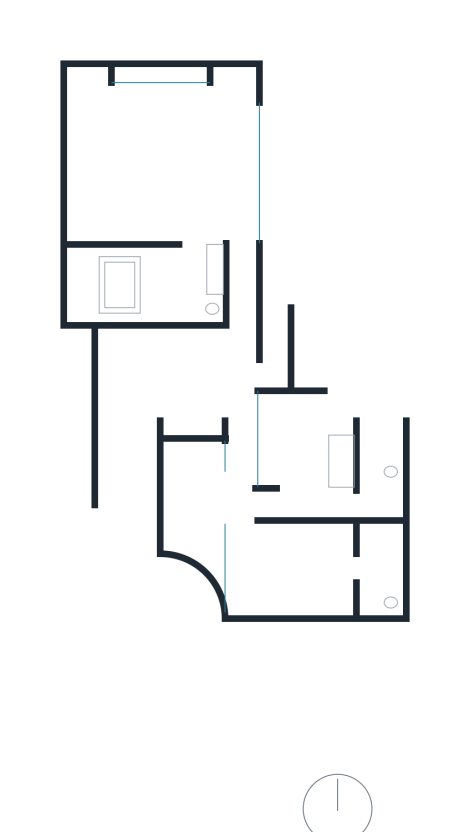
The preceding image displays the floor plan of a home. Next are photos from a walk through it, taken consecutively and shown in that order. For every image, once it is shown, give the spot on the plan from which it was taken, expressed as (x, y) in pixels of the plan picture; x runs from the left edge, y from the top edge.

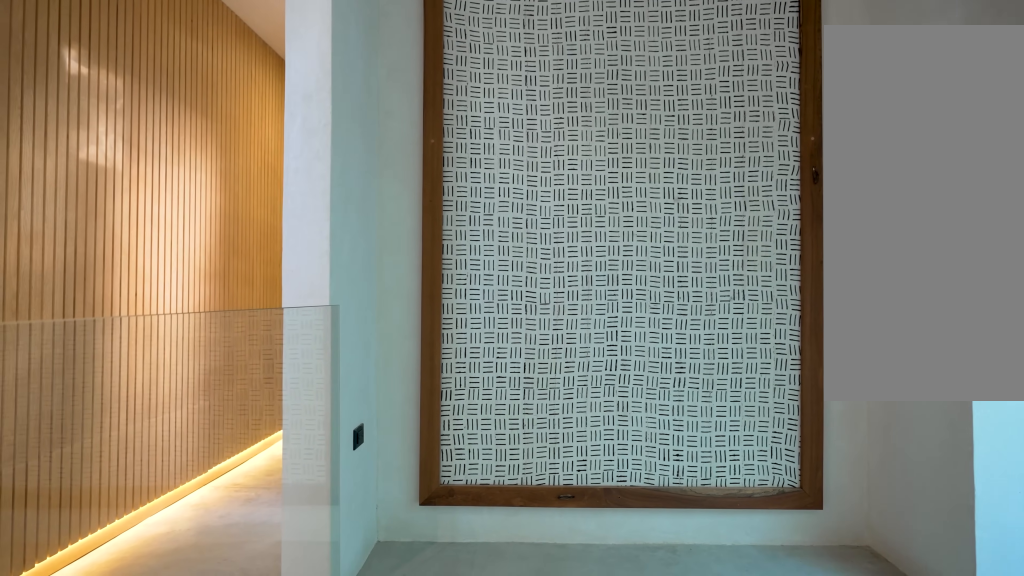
(235, 338)
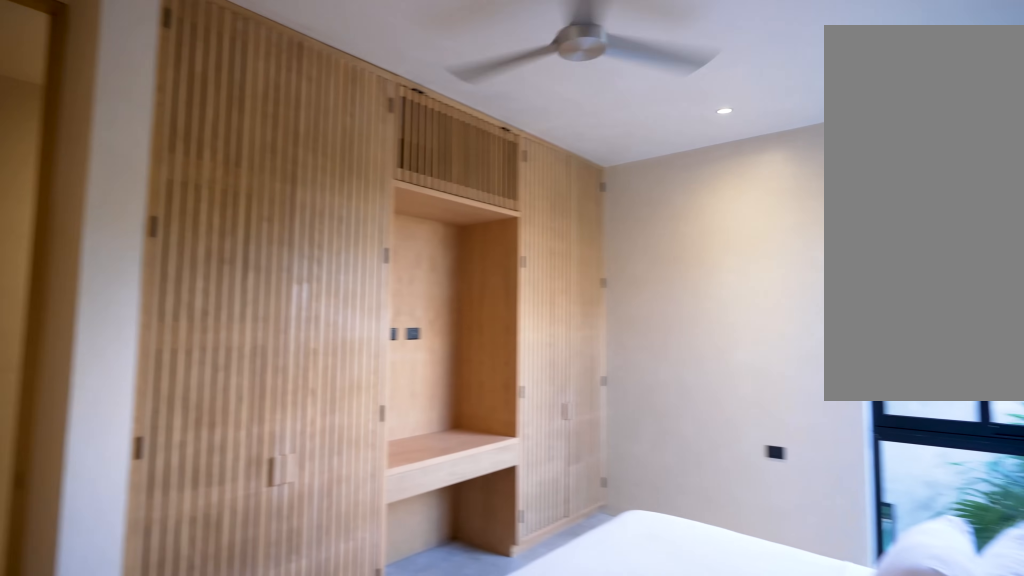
(243, 518)
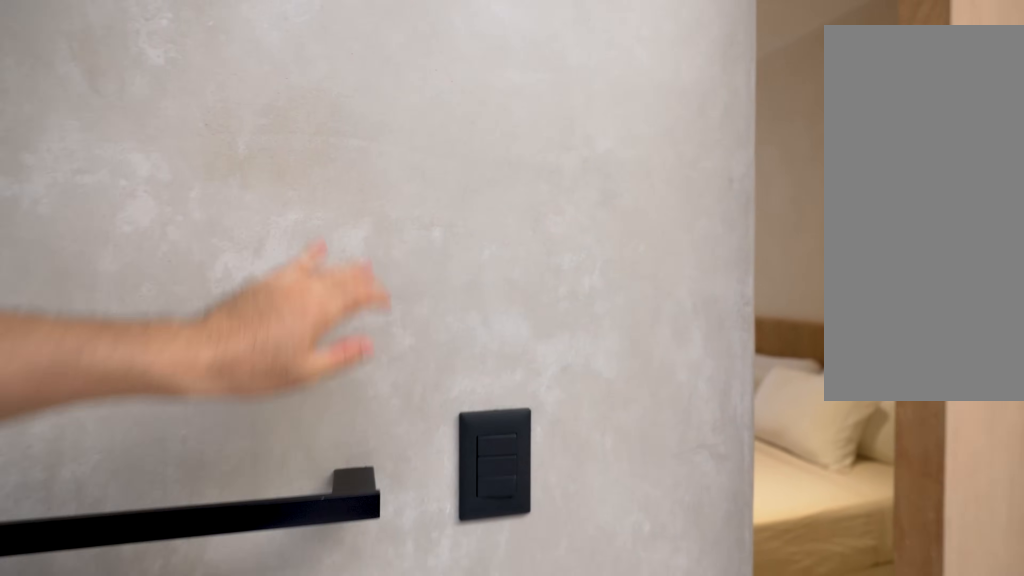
(380, 592)
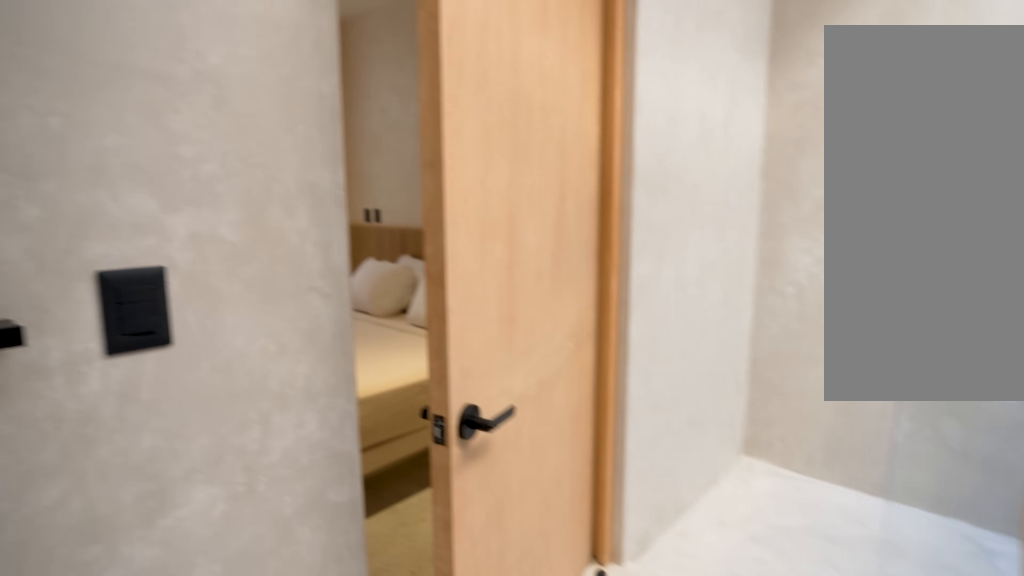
(380, 592)
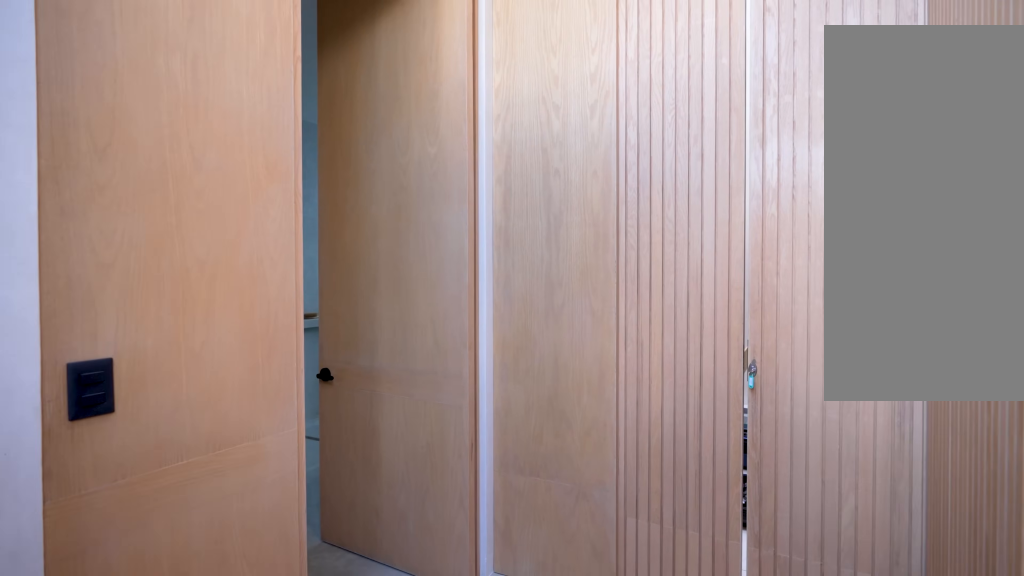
(239, 221)
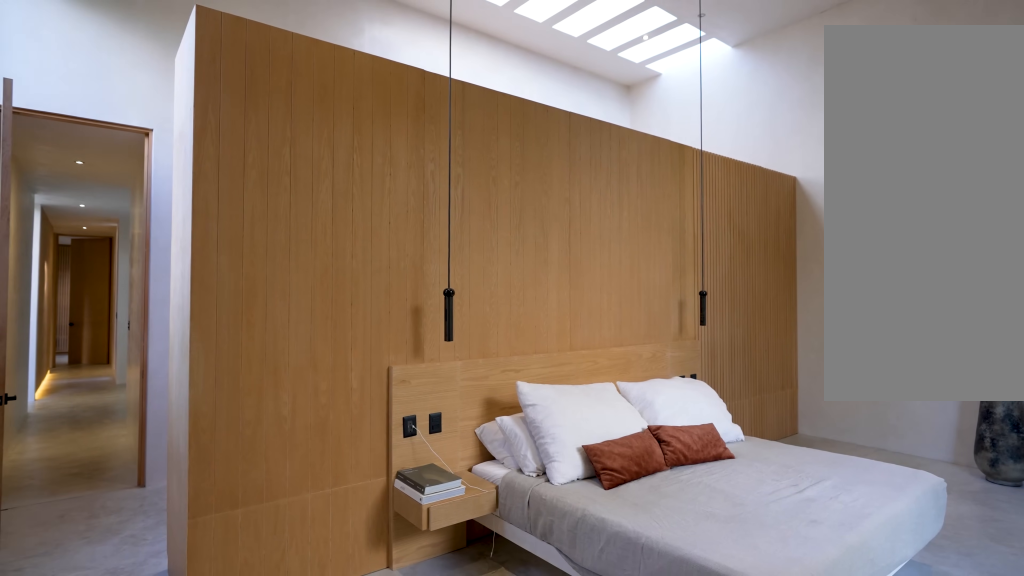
(236, 100)
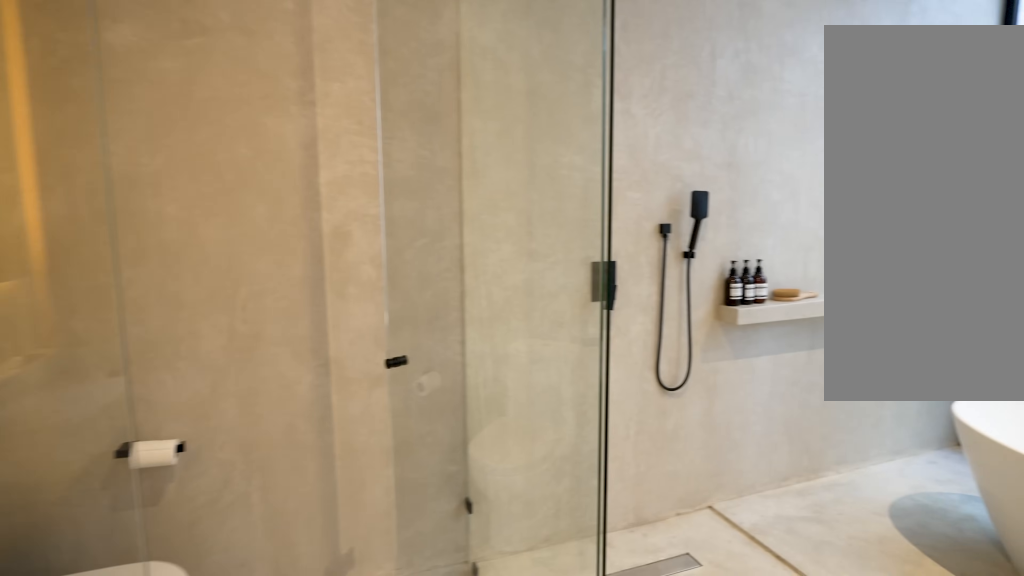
(192, 262)
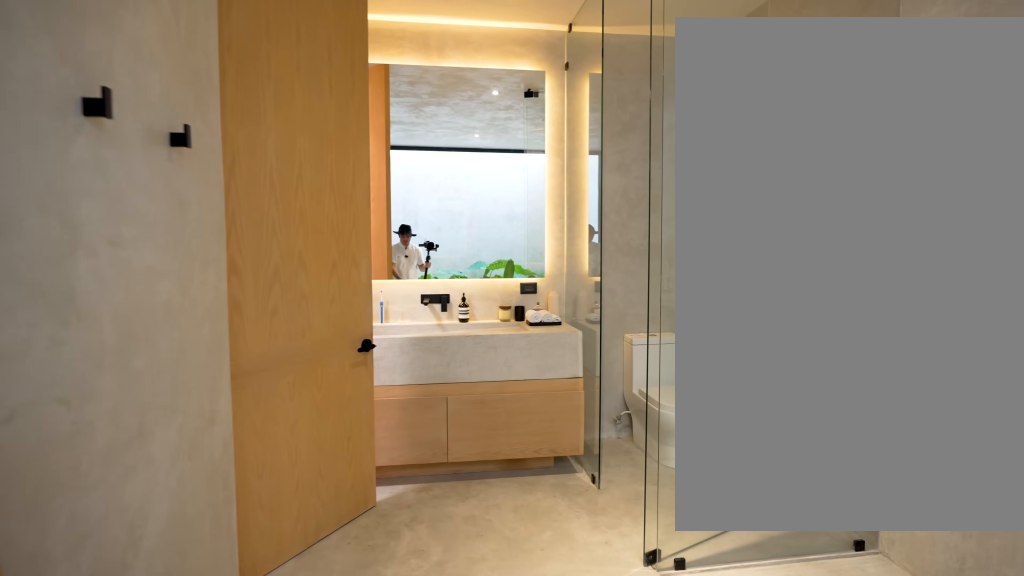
(125, 269)
